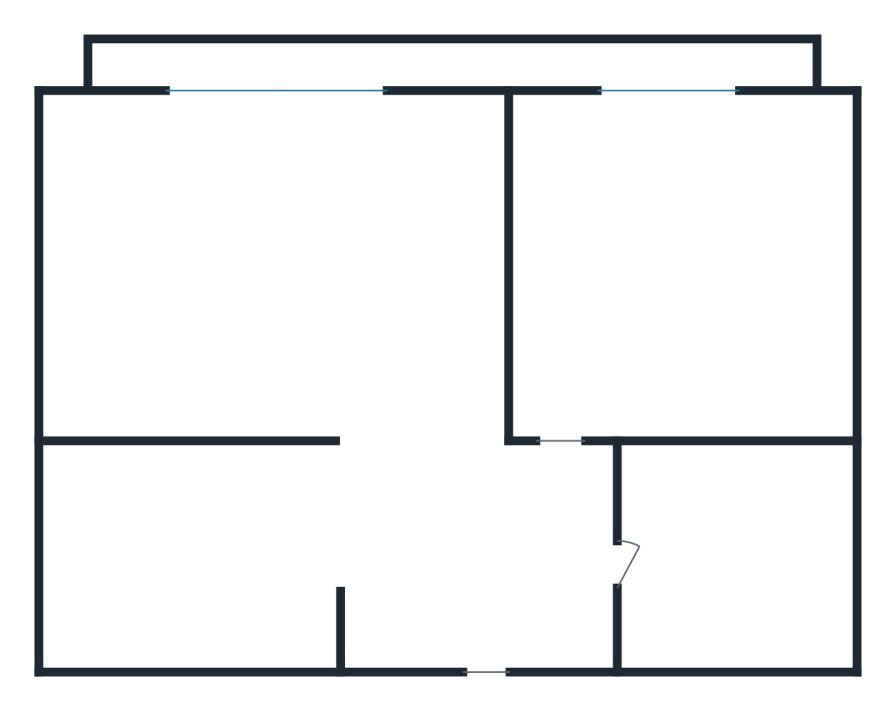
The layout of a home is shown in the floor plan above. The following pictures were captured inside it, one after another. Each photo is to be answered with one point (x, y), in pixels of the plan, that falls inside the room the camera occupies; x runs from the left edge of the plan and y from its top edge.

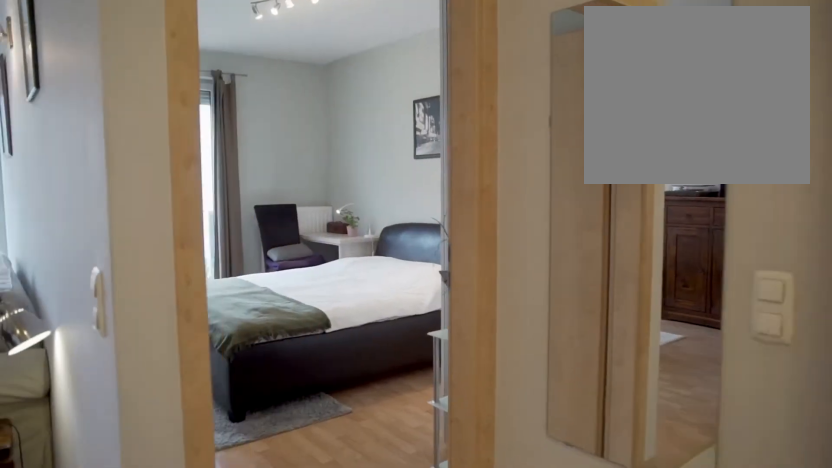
(305, 551)
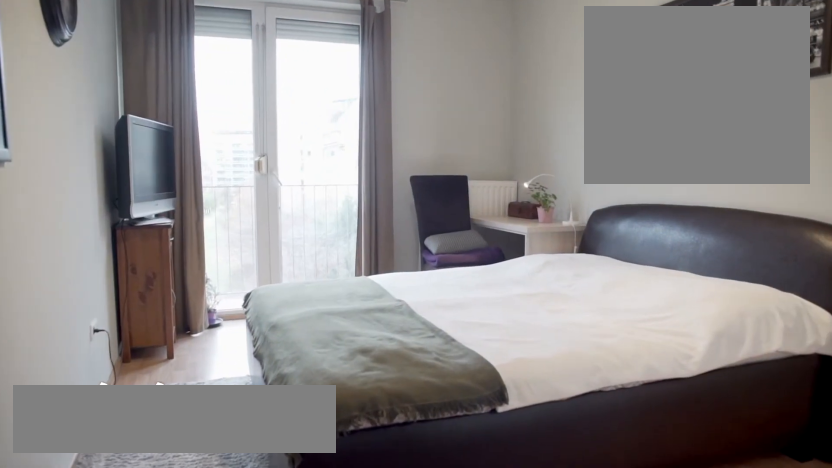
(577, 391)
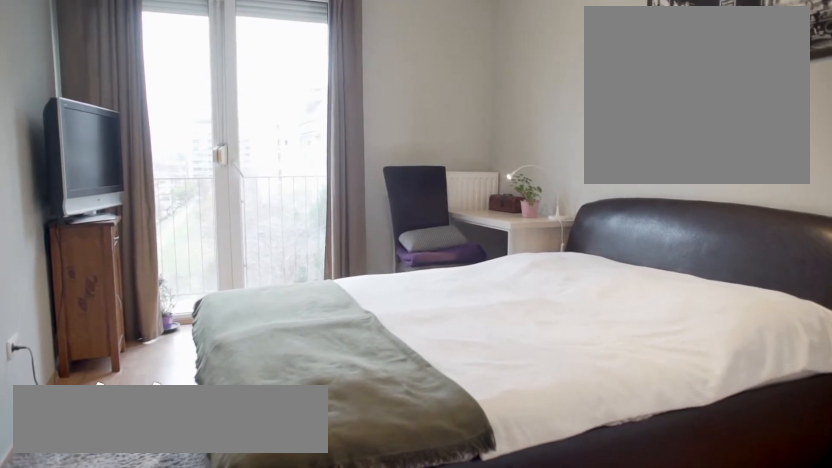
(577, 391)
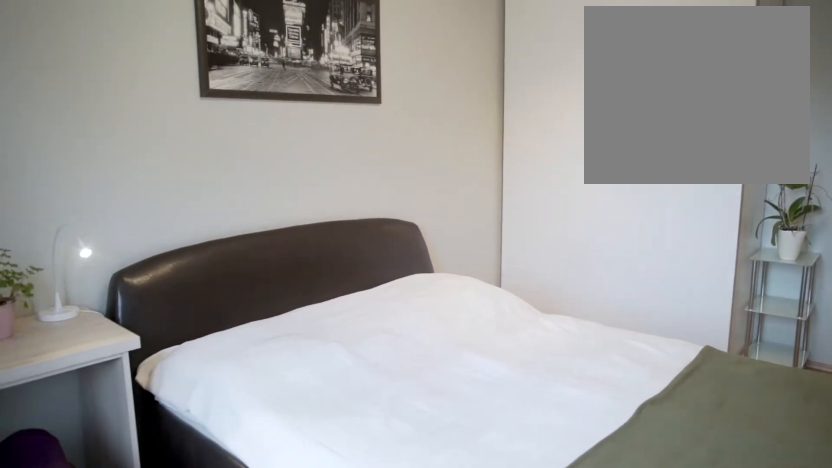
(577, 157)
